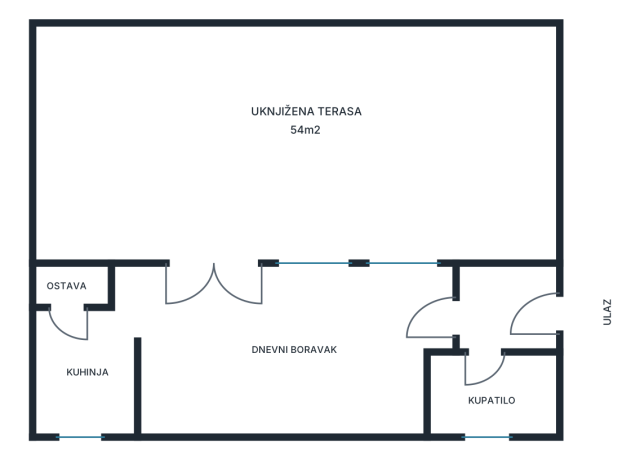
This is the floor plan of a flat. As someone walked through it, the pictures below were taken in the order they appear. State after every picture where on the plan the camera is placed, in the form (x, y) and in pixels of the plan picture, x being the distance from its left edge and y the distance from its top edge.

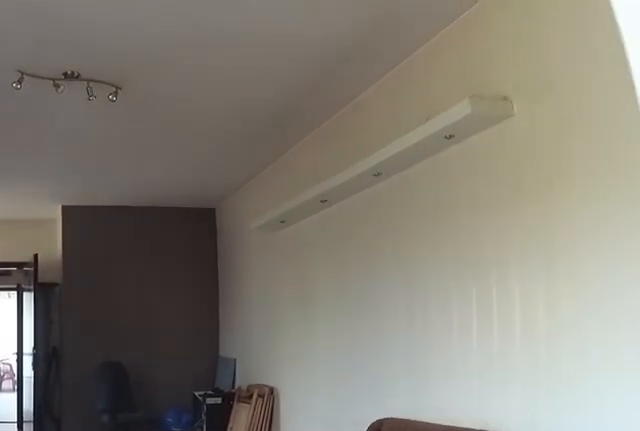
(137, 313)
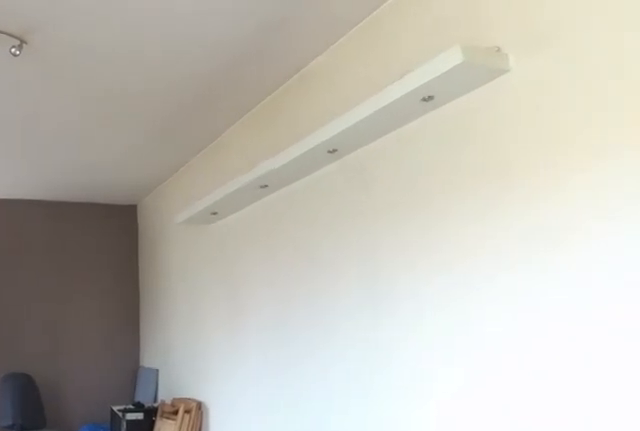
(177, 314)
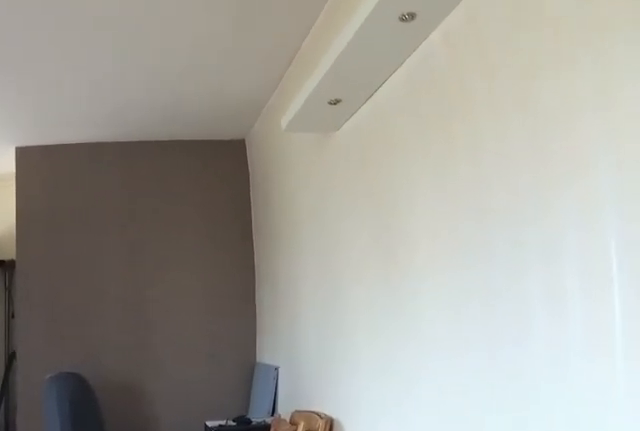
(205, 343)
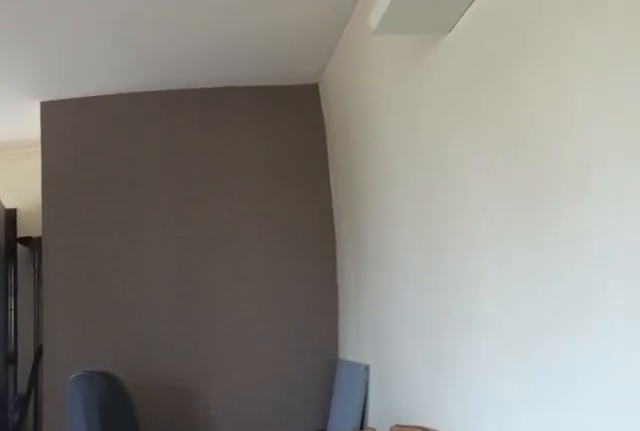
(239, 351)
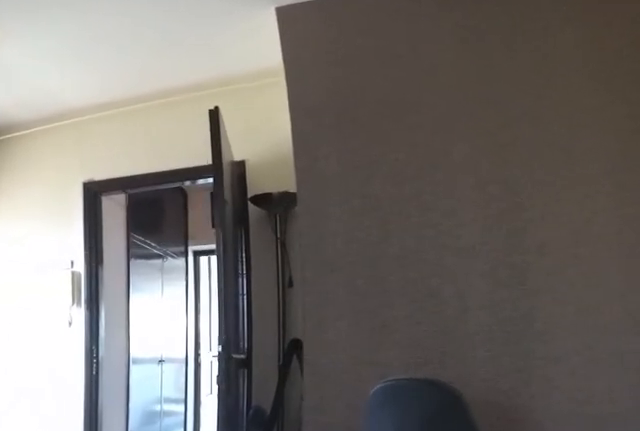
(276, 346)
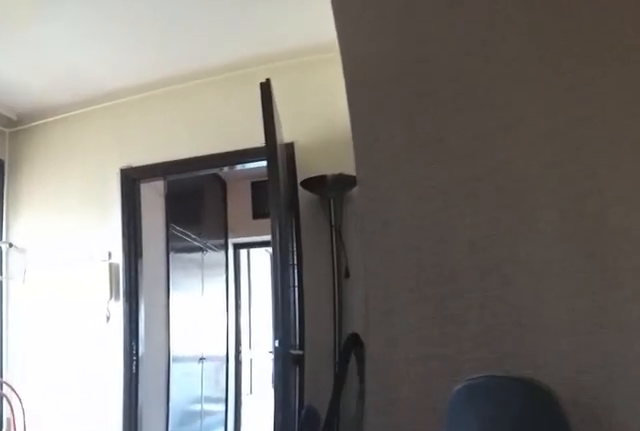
(286, 345)
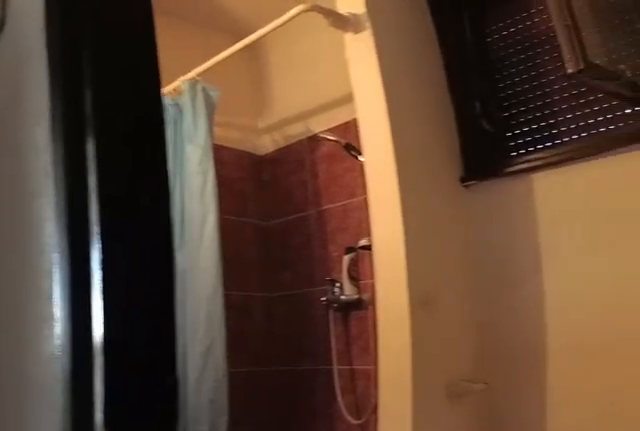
(439, 327)
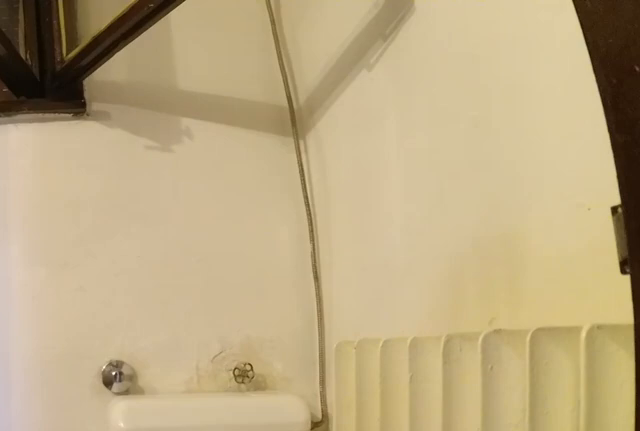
(458, 351)
